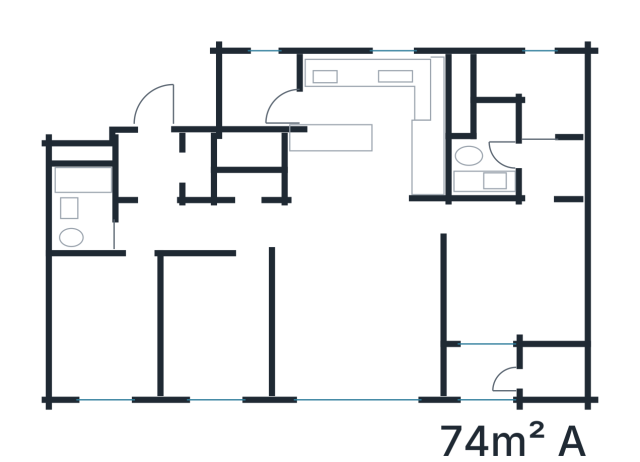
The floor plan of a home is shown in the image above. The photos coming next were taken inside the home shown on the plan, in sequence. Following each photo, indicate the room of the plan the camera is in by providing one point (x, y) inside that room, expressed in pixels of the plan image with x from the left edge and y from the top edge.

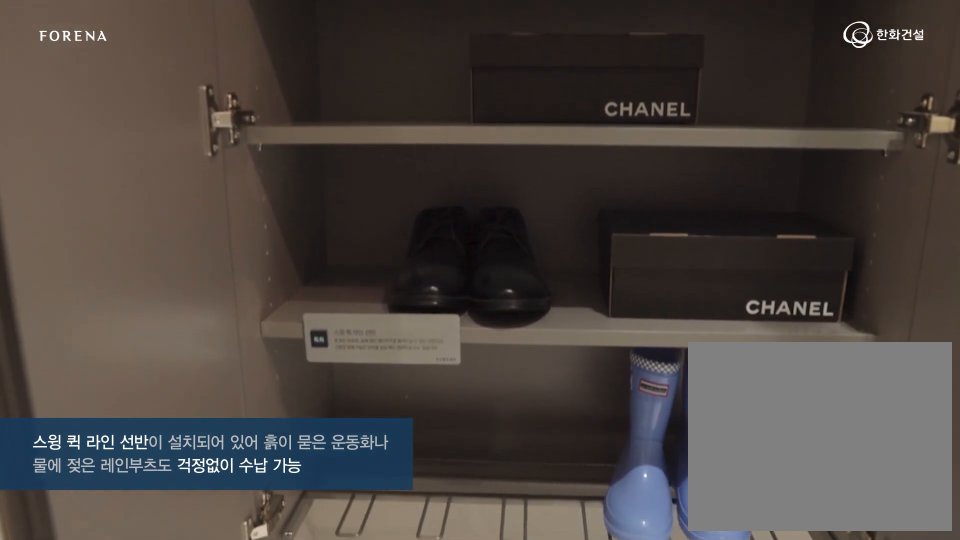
(156, 164)
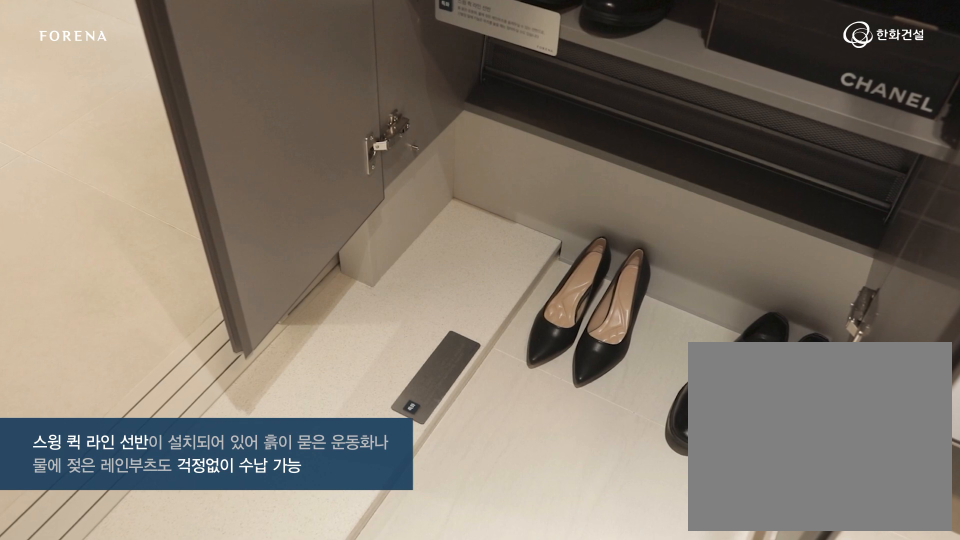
(157, 164)
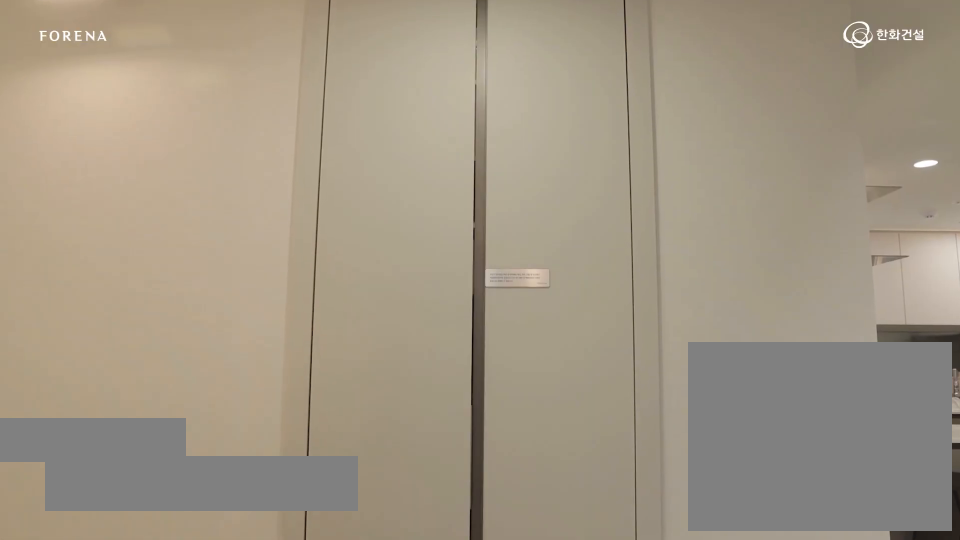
(228, 227)
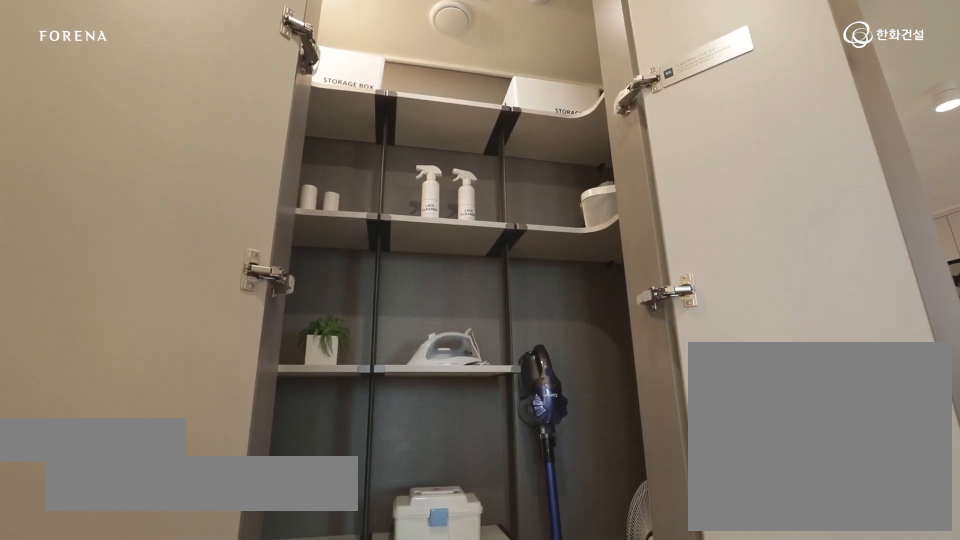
(228, 227)
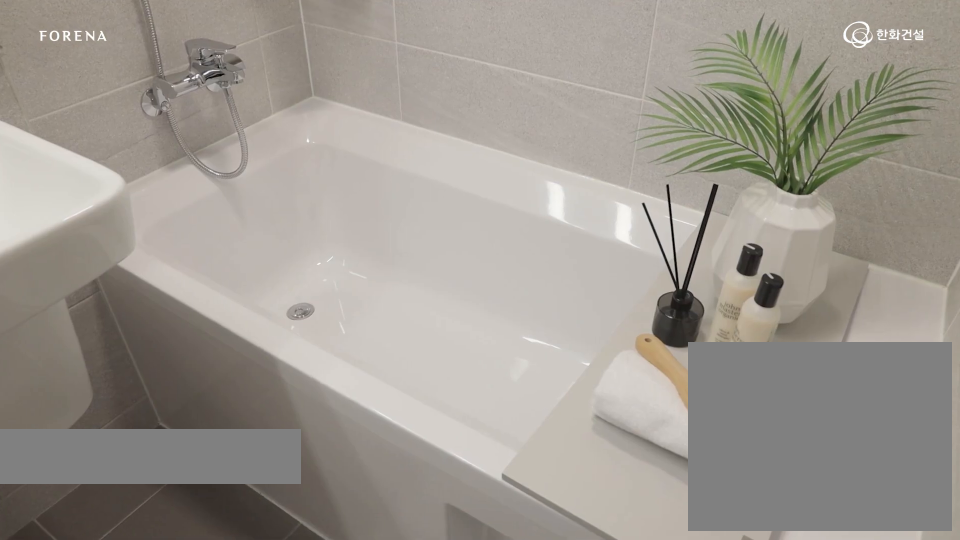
(107, 231)
